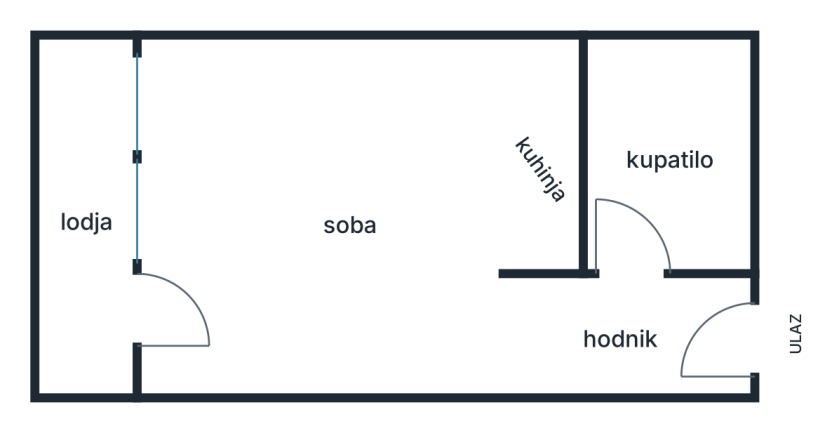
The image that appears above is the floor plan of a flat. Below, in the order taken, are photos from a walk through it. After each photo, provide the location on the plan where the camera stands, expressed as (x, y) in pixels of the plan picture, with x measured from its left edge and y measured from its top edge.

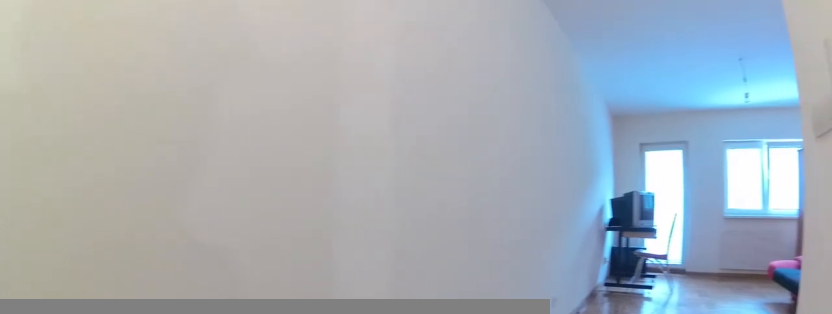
(626, 312)
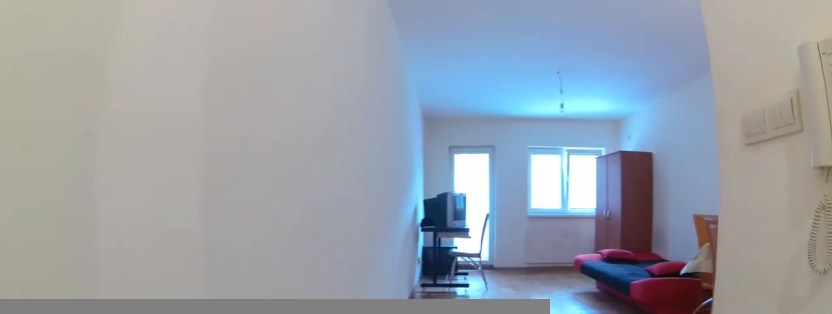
(597, 323)
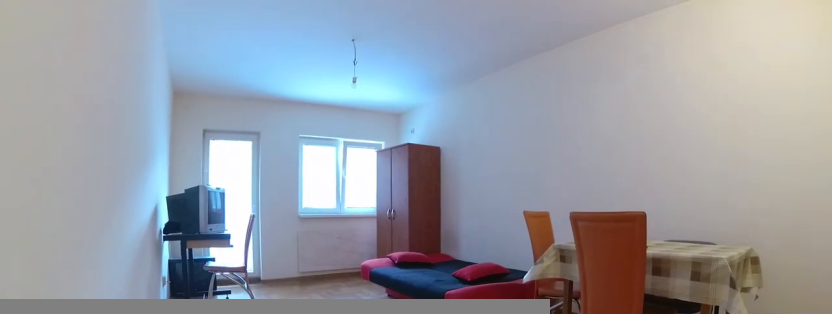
(519, 322)
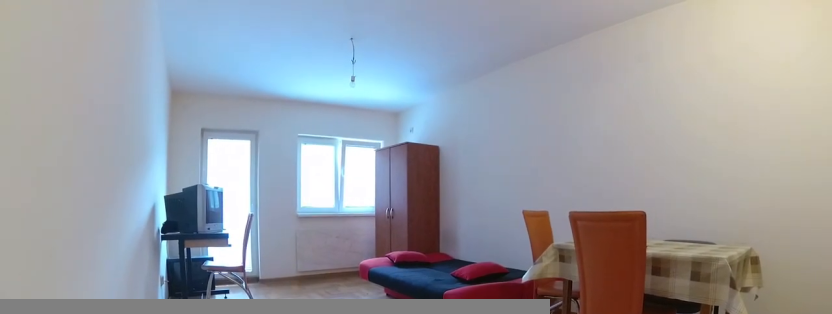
(519, 322)
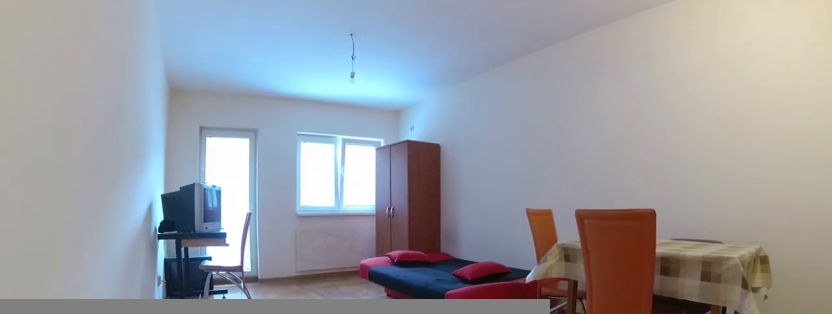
(519, 322)
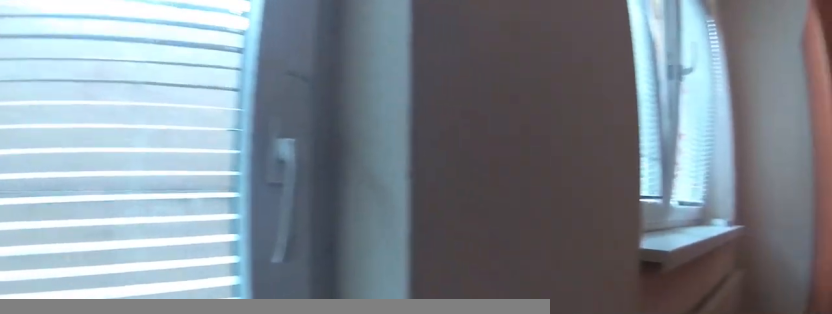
(182, 306)
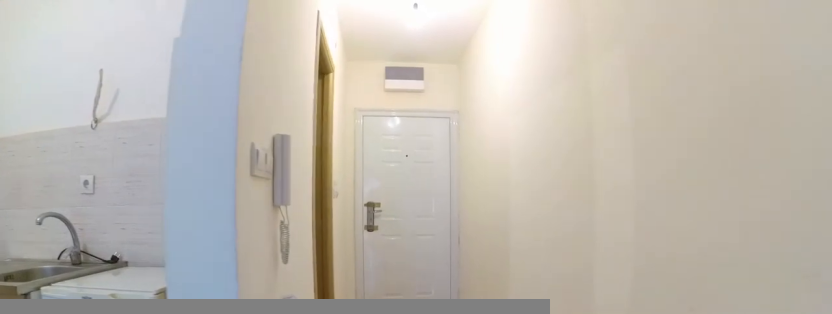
(456, 319)
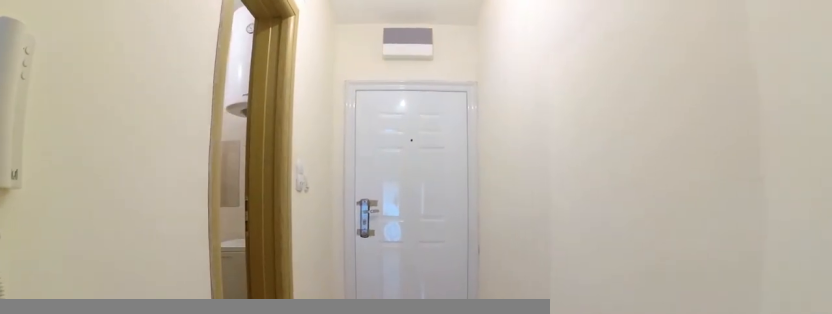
(510, 327)
